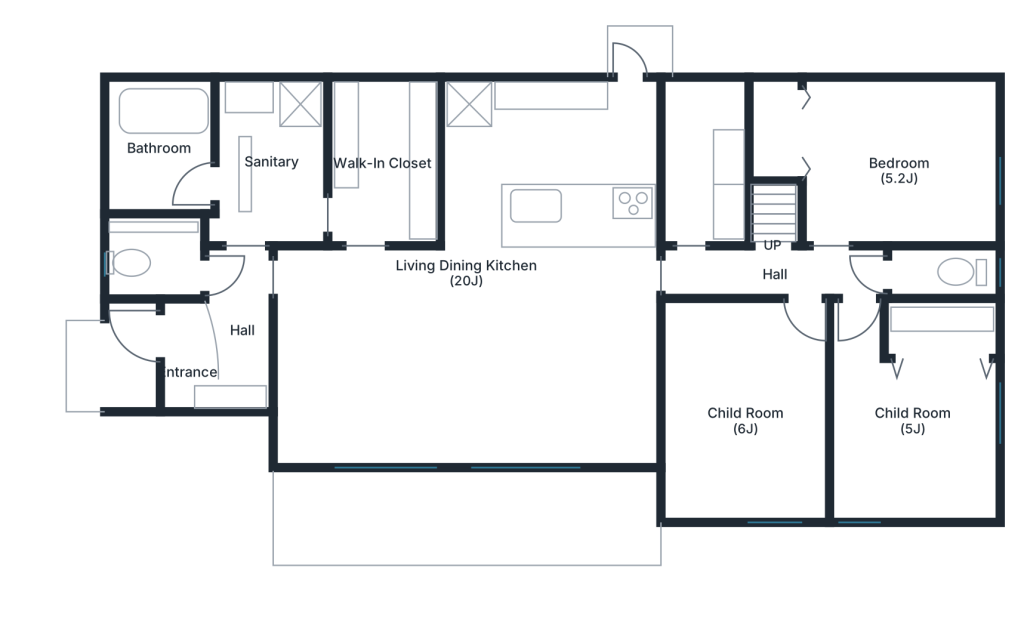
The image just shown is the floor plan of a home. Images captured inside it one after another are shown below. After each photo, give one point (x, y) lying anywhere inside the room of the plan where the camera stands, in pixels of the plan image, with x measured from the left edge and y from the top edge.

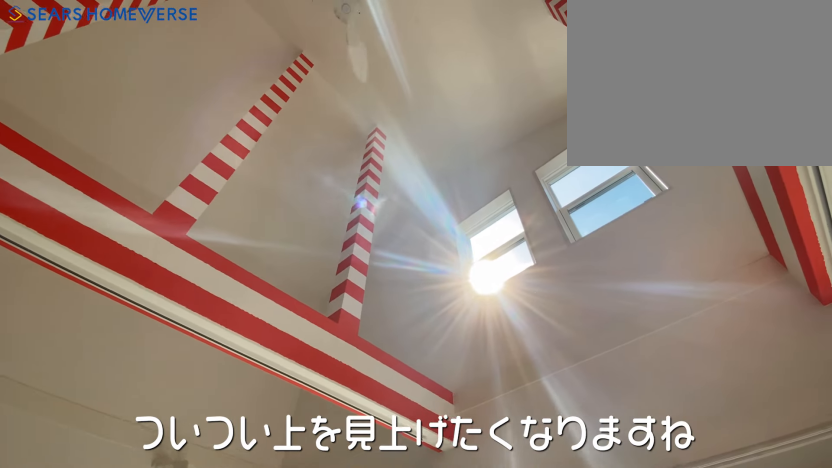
(467, 356)
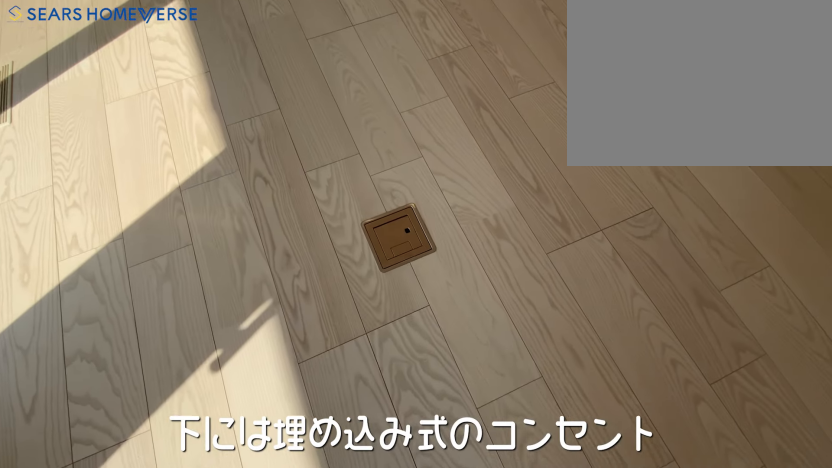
(469, 355)
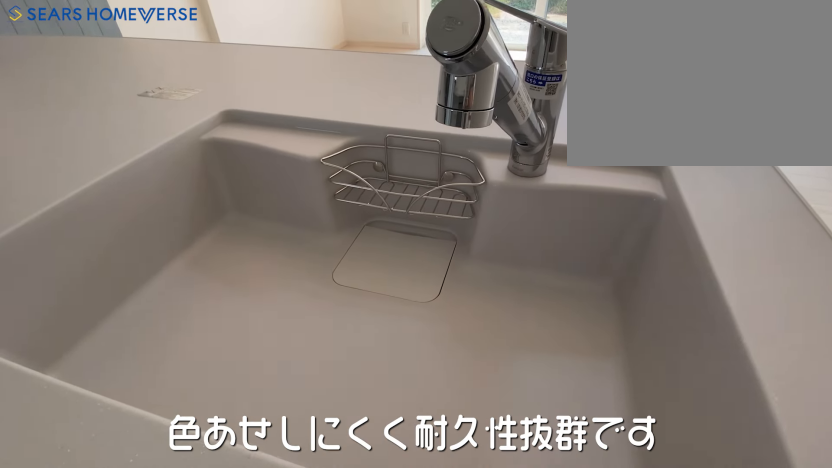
(563, 151)
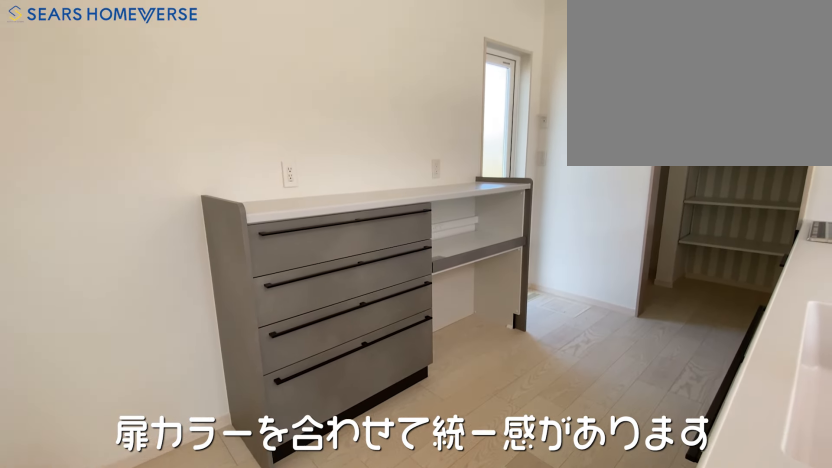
(564, 152)
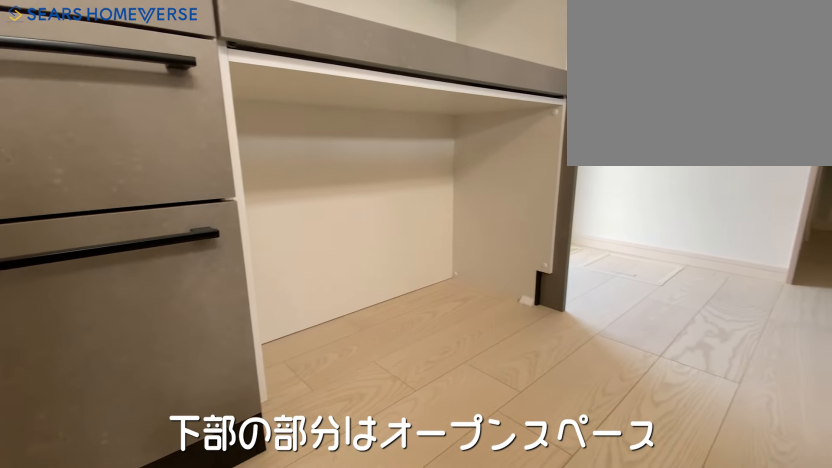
(563, 151)
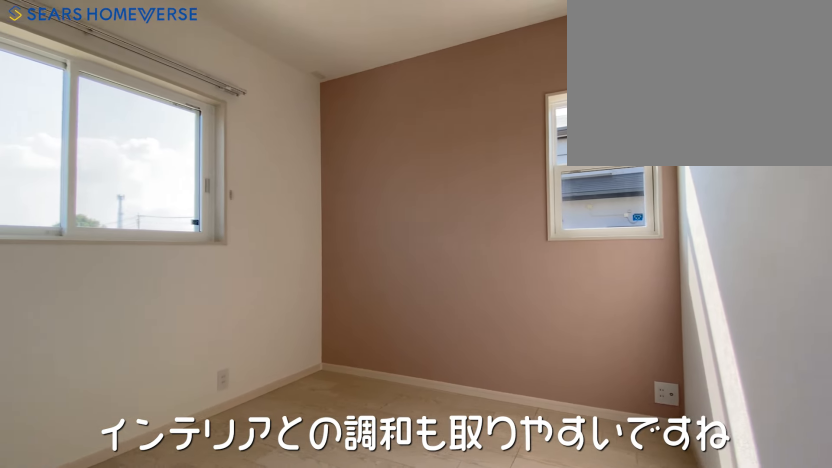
(926, 411)
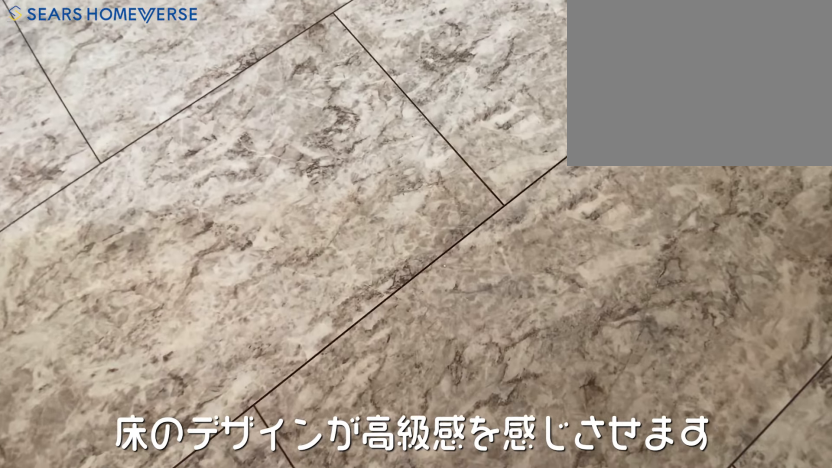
(270, 170)
